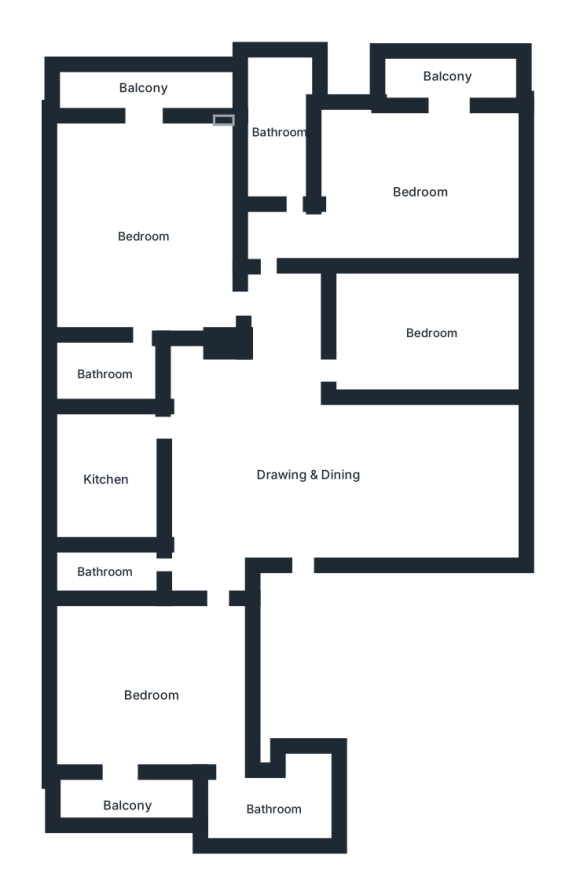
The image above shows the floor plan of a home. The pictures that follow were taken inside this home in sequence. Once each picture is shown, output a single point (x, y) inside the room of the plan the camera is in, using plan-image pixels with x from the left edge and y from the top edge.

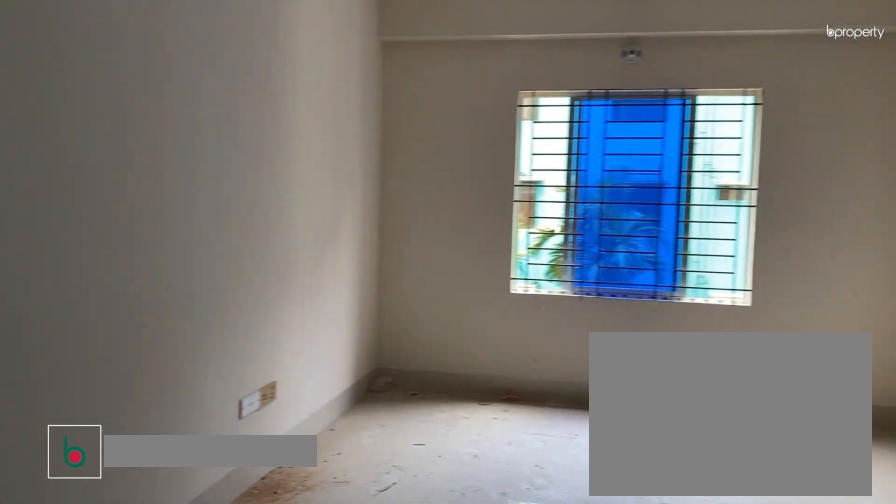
(309, 474)
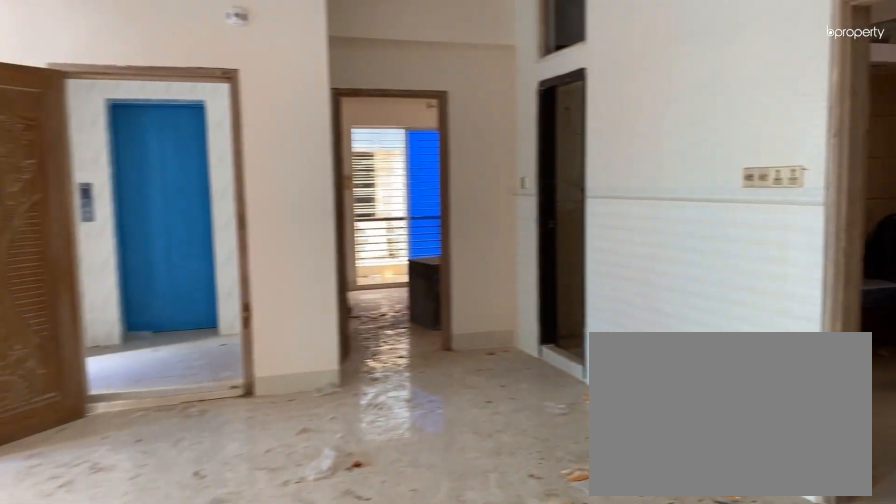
(309, 474)
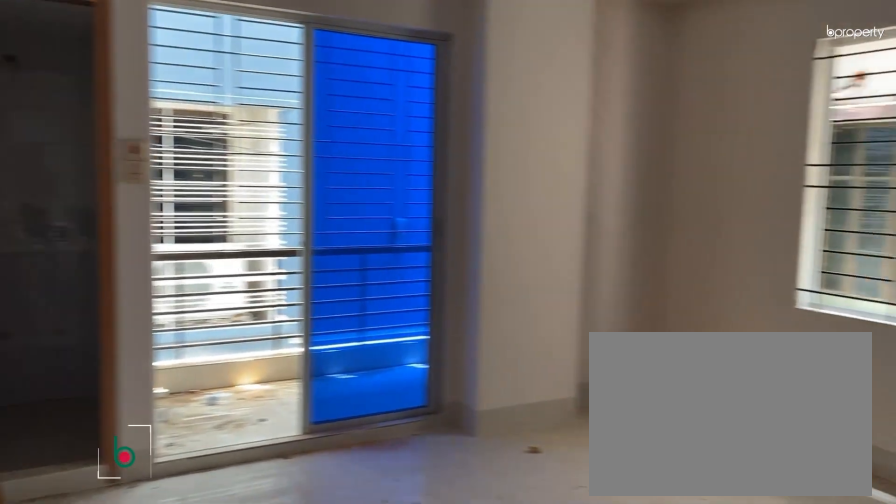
(152, 695)
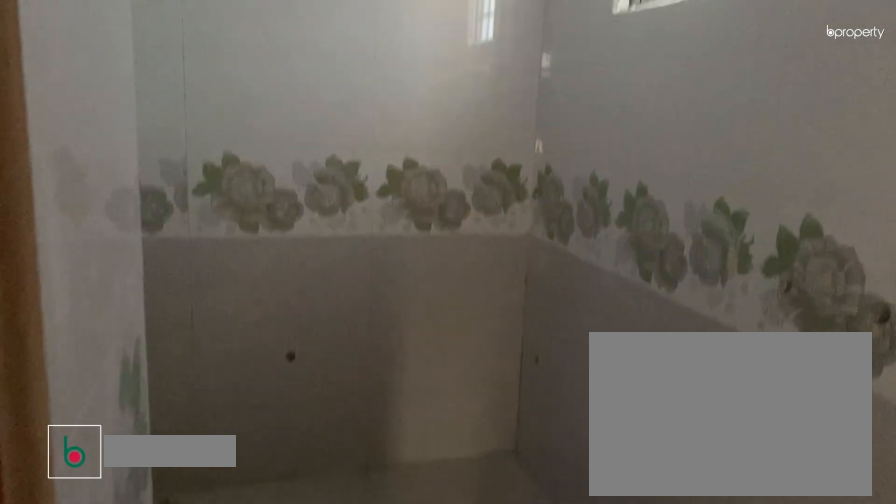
(272, 807)
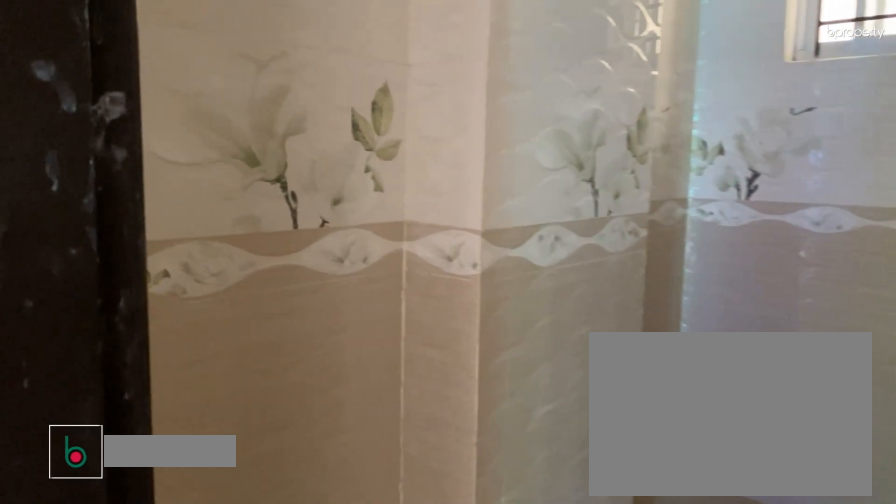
(101, 568)
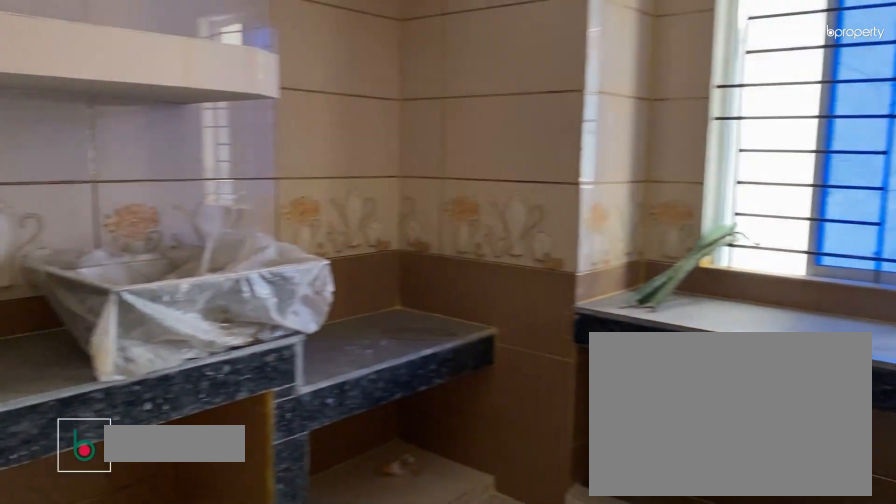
(107, 481)
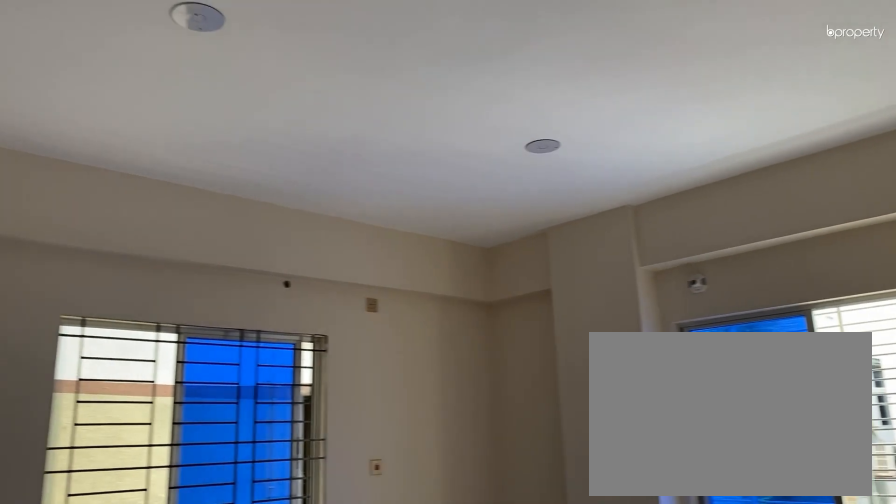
(144, 236)
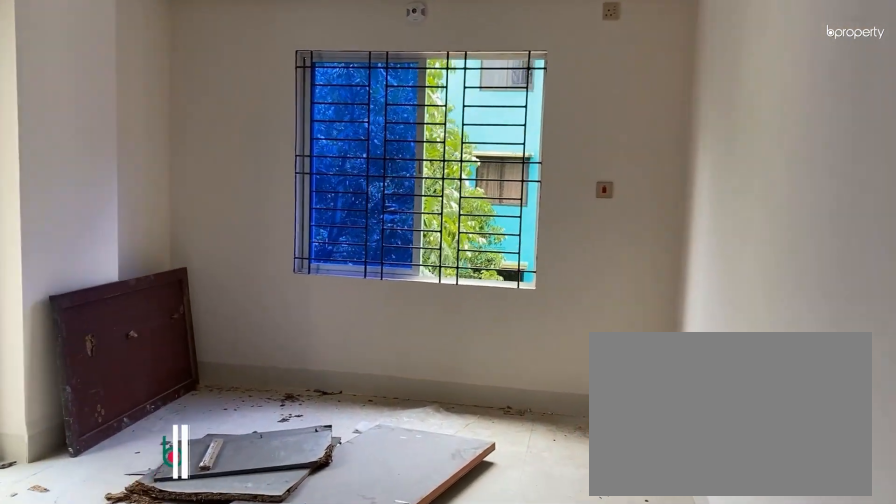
(423, 192)
